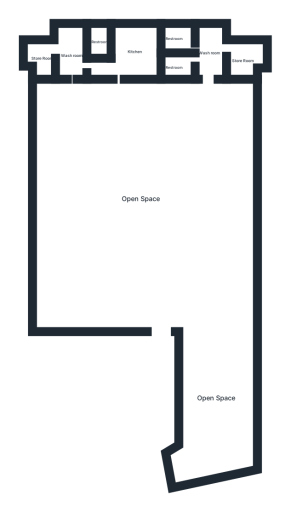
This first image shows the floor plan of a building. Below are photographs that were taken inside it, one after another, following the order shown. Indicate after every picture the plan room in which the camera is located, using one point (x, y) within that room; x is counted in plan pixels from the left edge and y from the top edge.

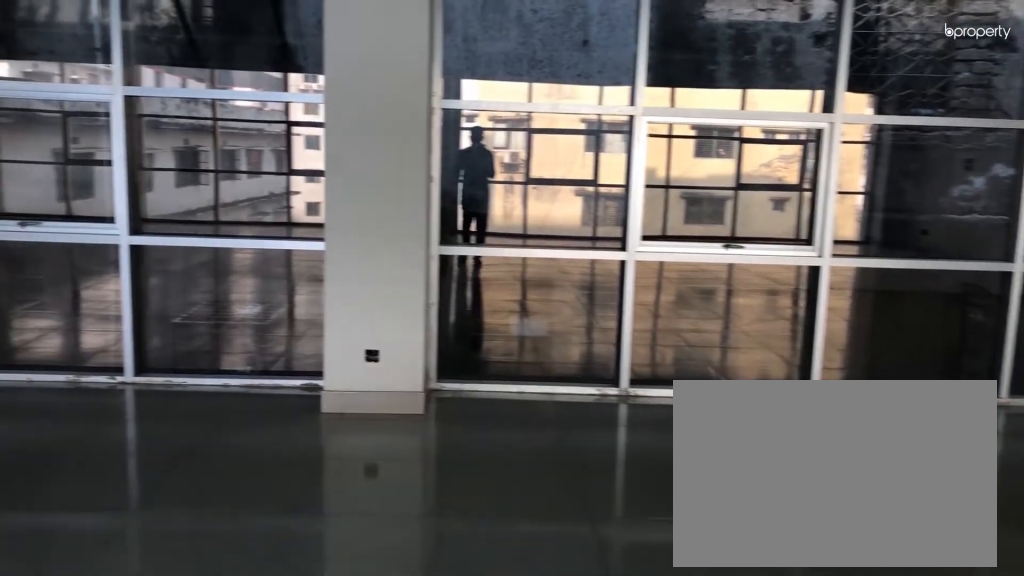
(139, 197)
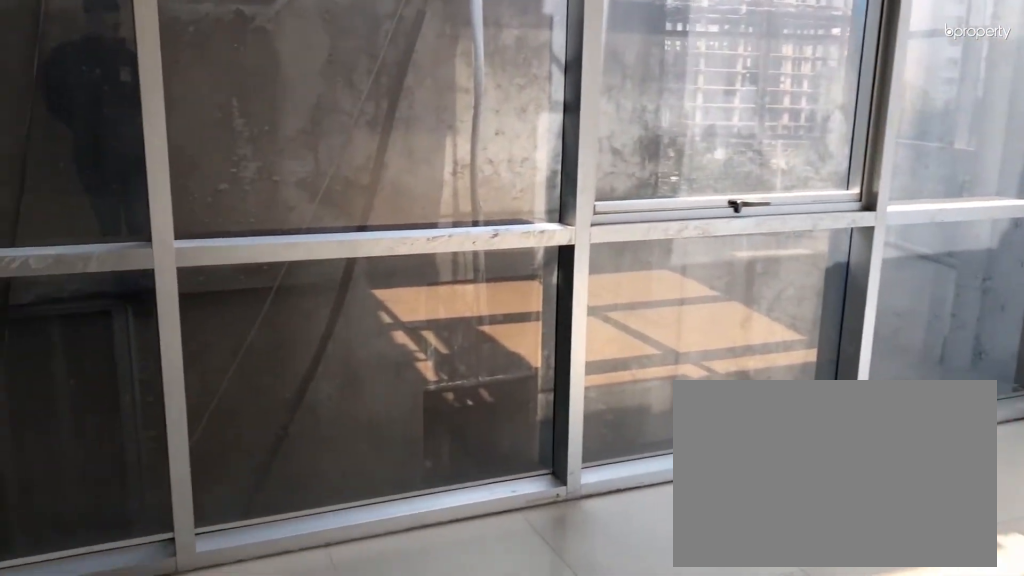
(218, 402)
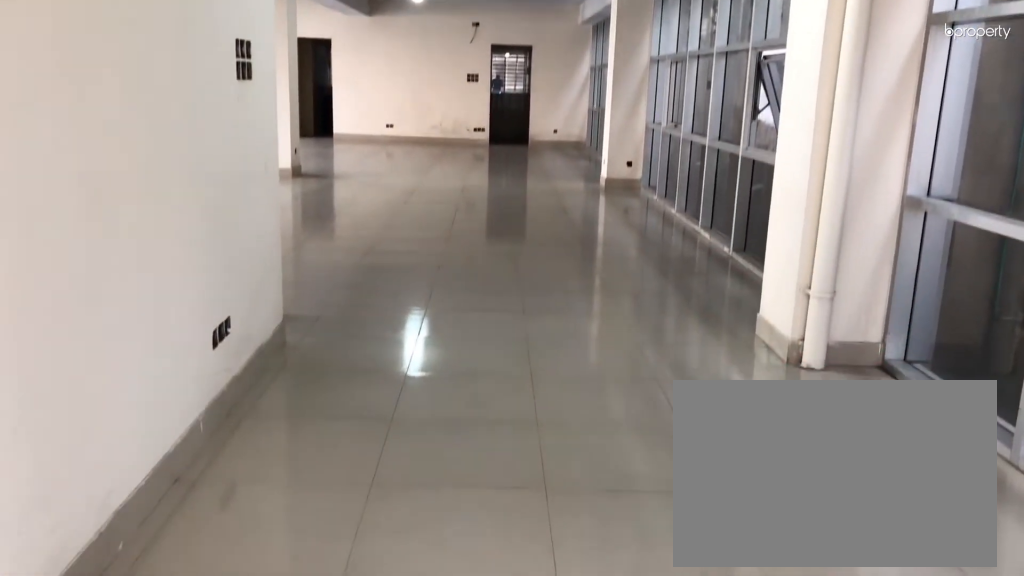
(218, 402)
